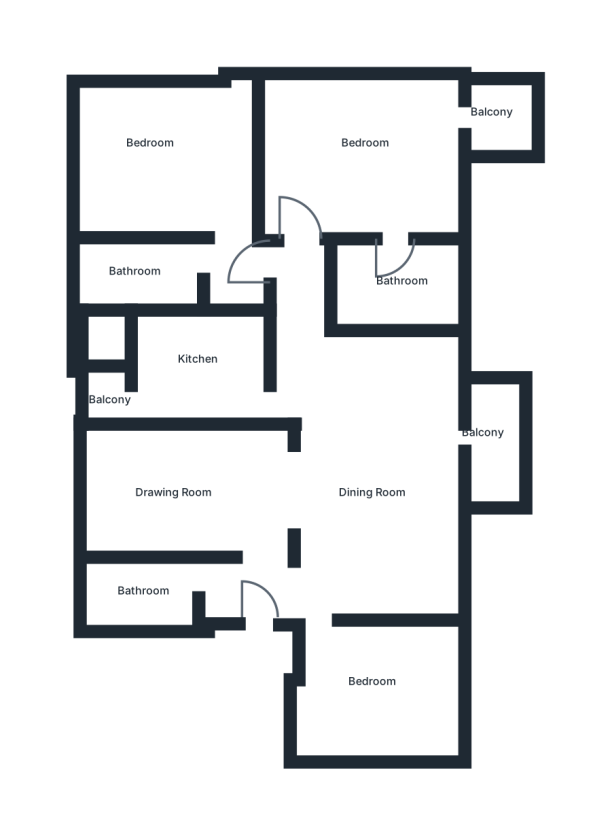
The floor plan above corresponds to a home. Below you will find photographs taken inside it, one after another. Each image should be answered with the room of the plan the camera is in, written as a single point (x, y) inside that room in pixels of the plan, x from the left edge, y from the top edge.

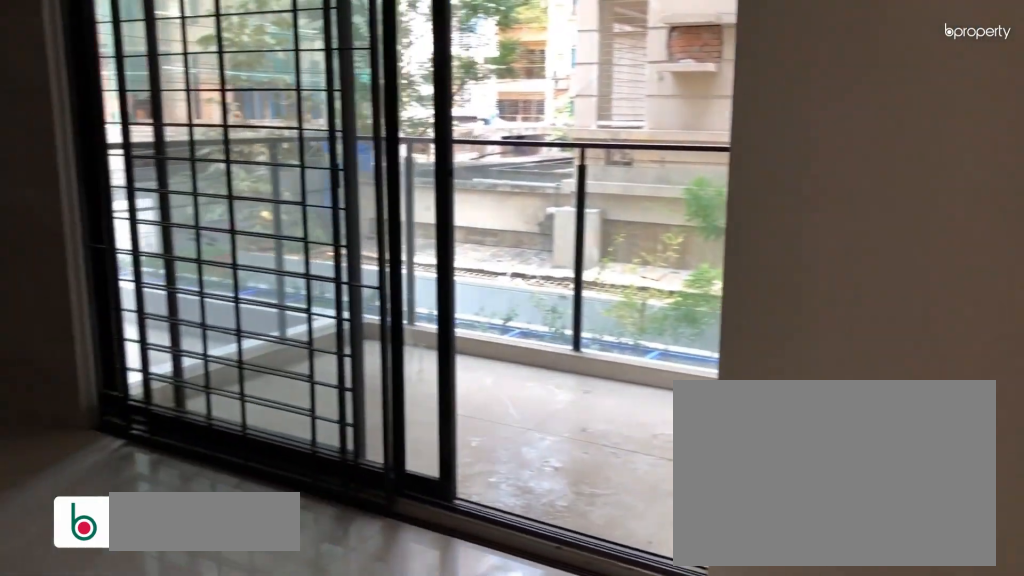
(390, 513)
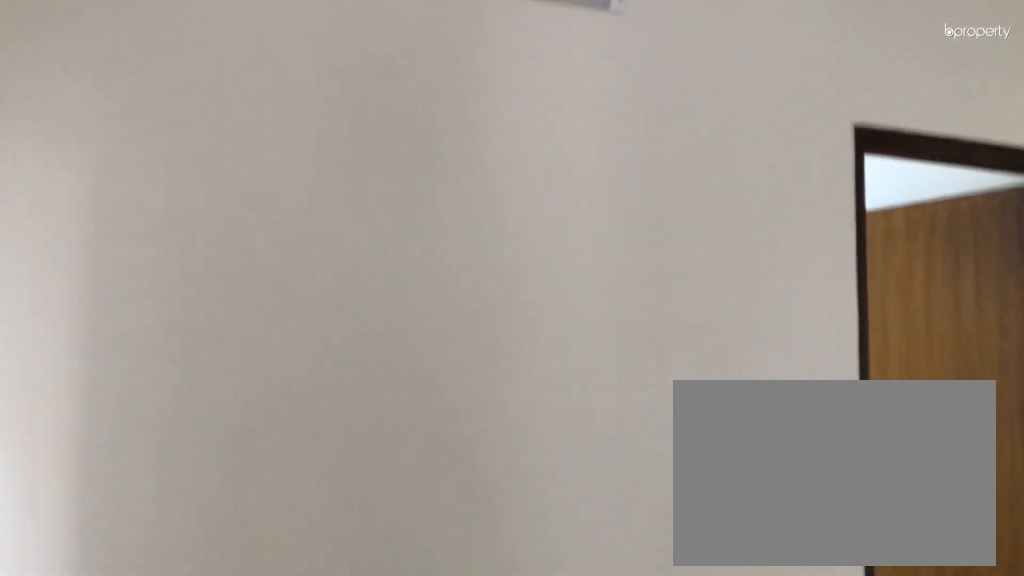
(390, 513)
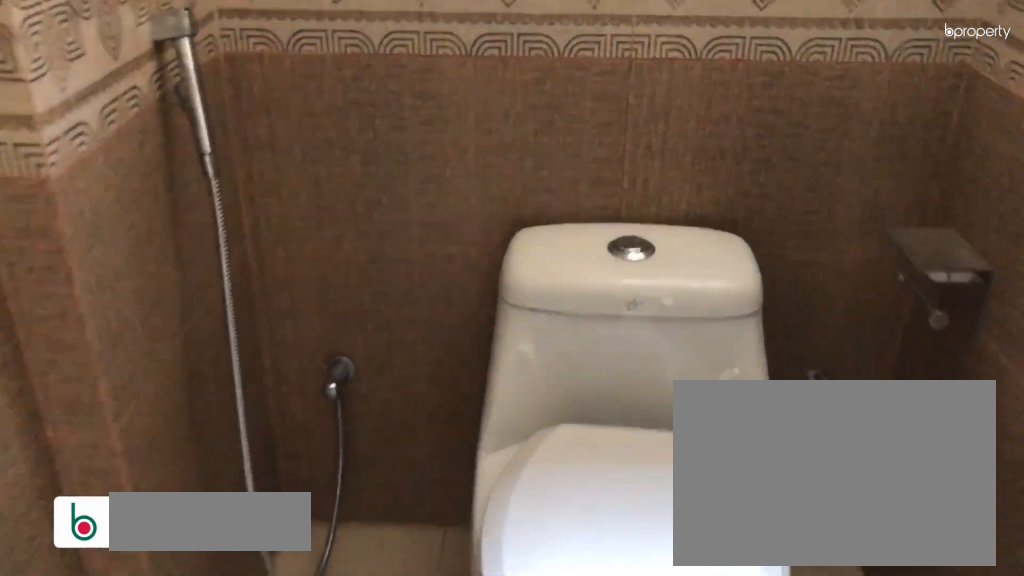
(135, 592)
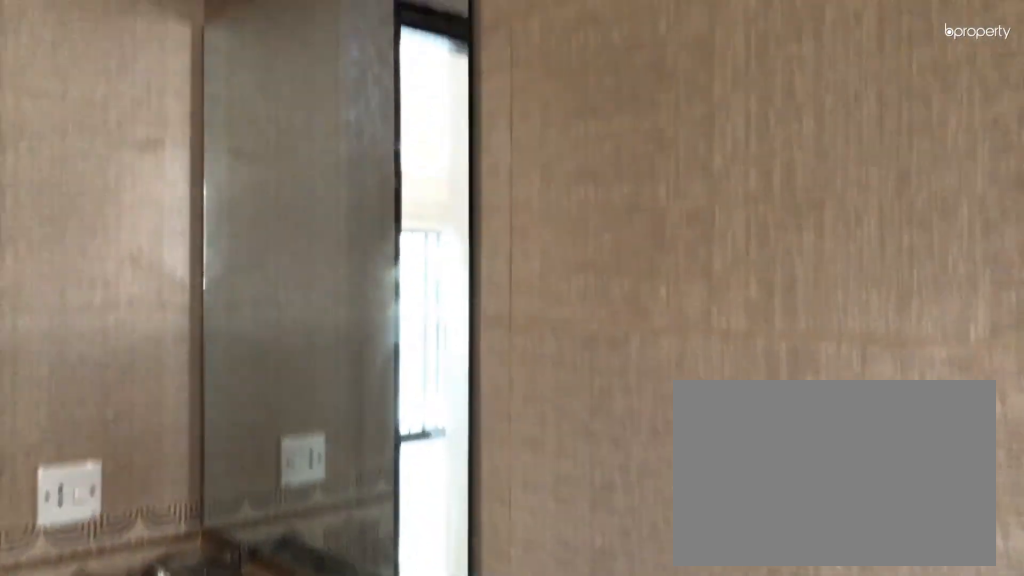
(135, 592)
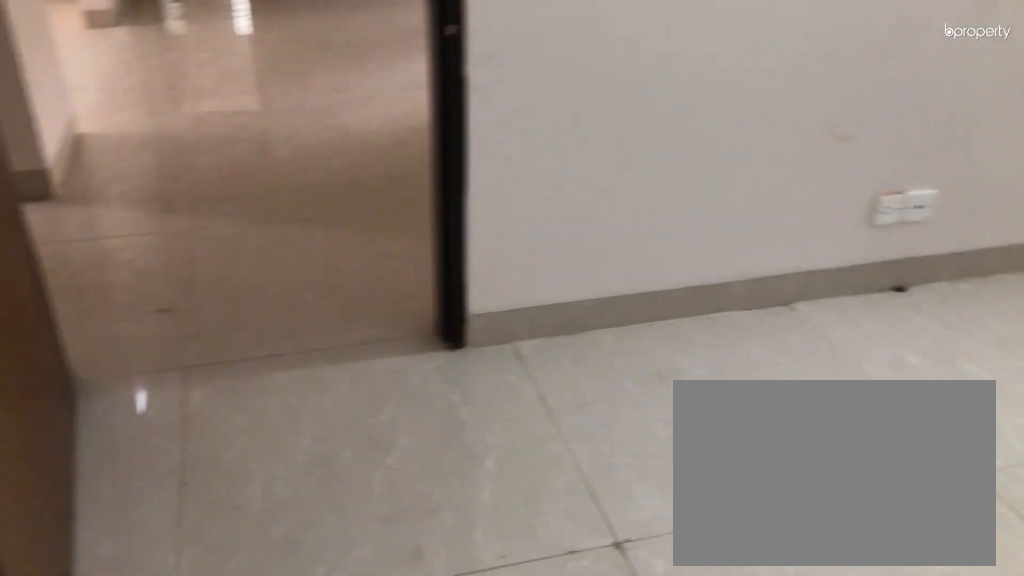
(355, 696)
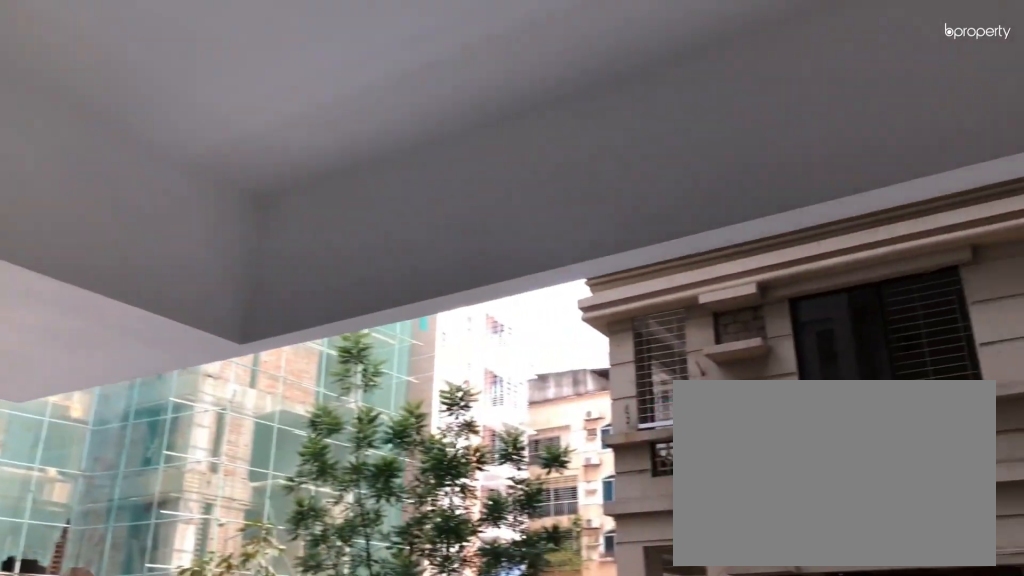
(494, 430)
